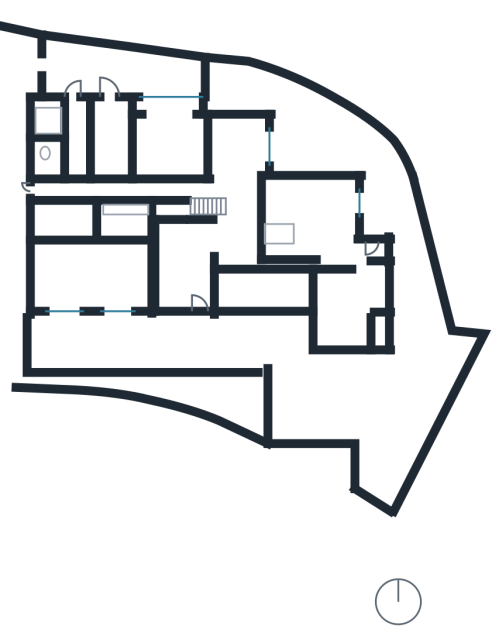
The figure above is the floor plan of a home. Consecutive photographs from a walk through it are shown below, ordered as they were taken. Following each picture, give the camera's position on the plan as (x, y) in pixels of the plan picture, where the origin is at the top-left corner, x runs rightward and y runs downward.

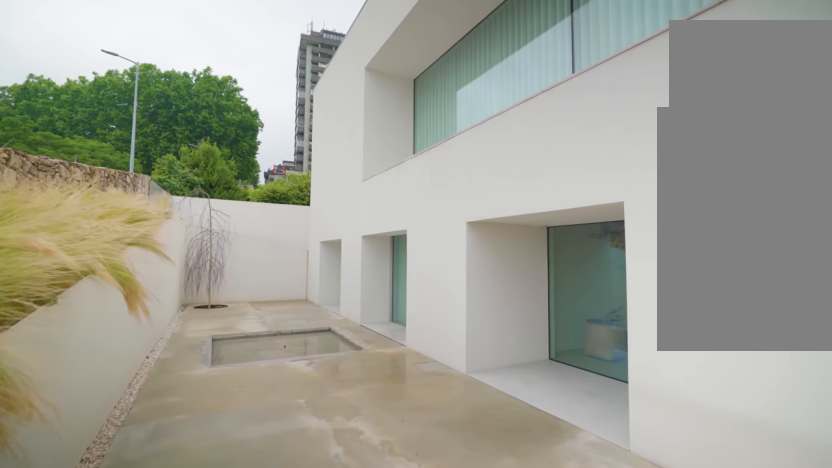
(206, 338)
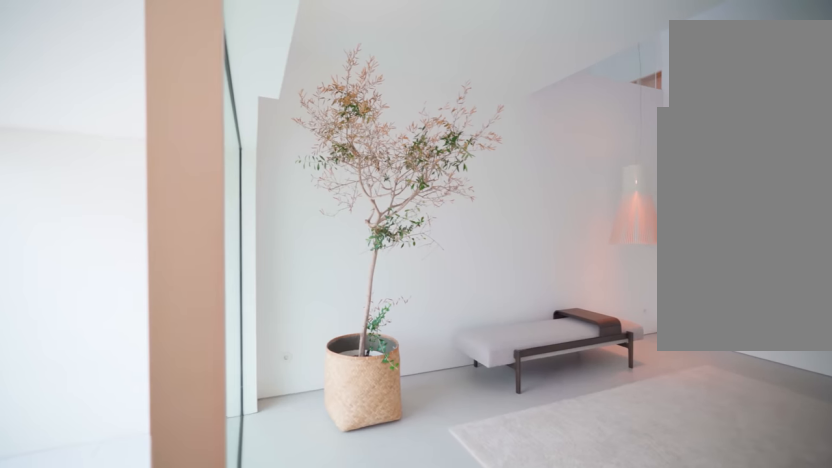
(199, 301)
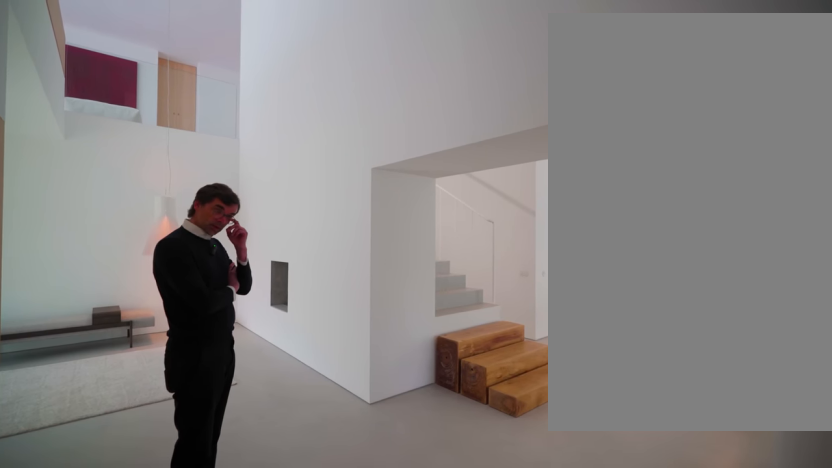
(249, 237)
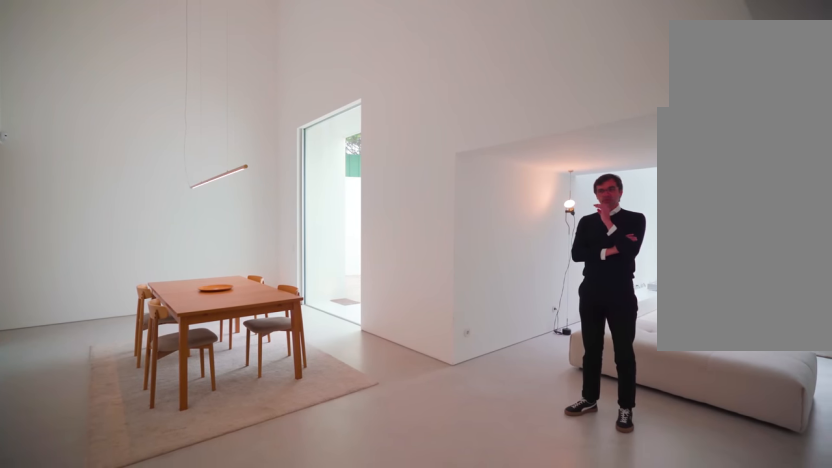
(238, 210)
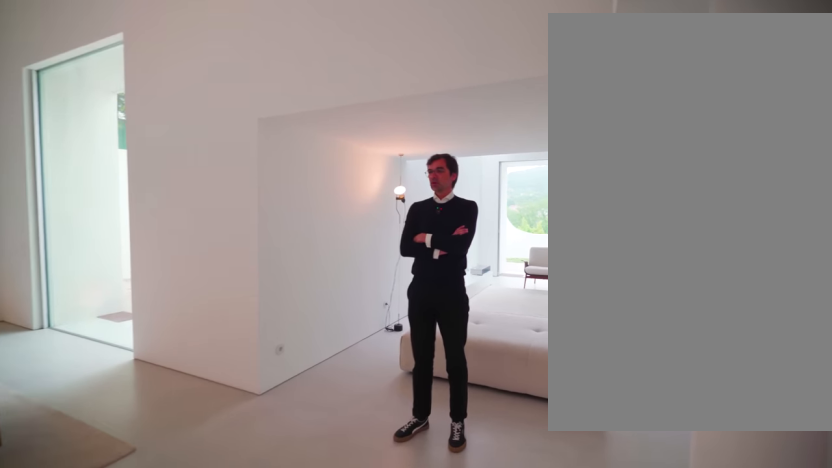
(234, 214)
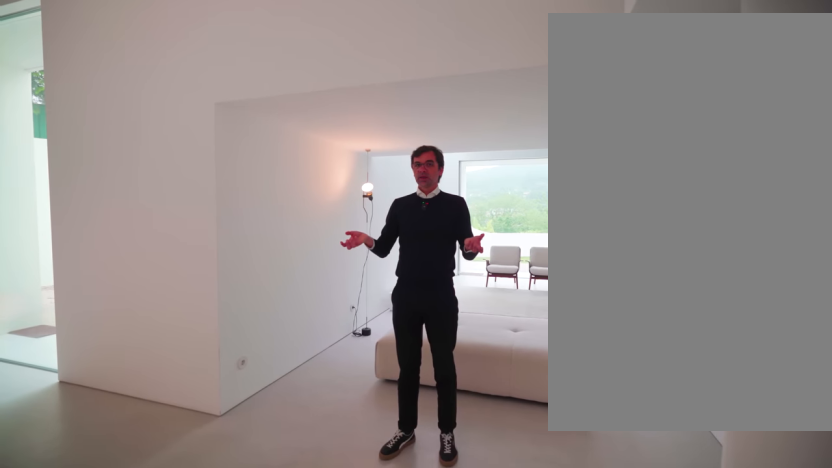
(234, 214)
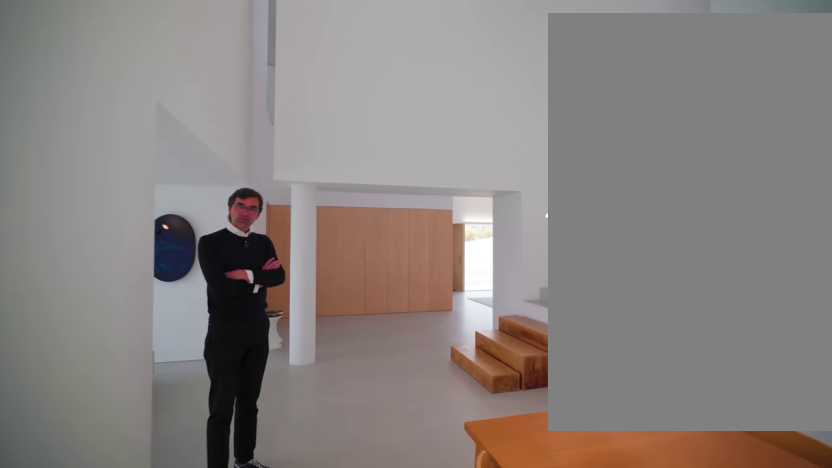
(238, 127)
